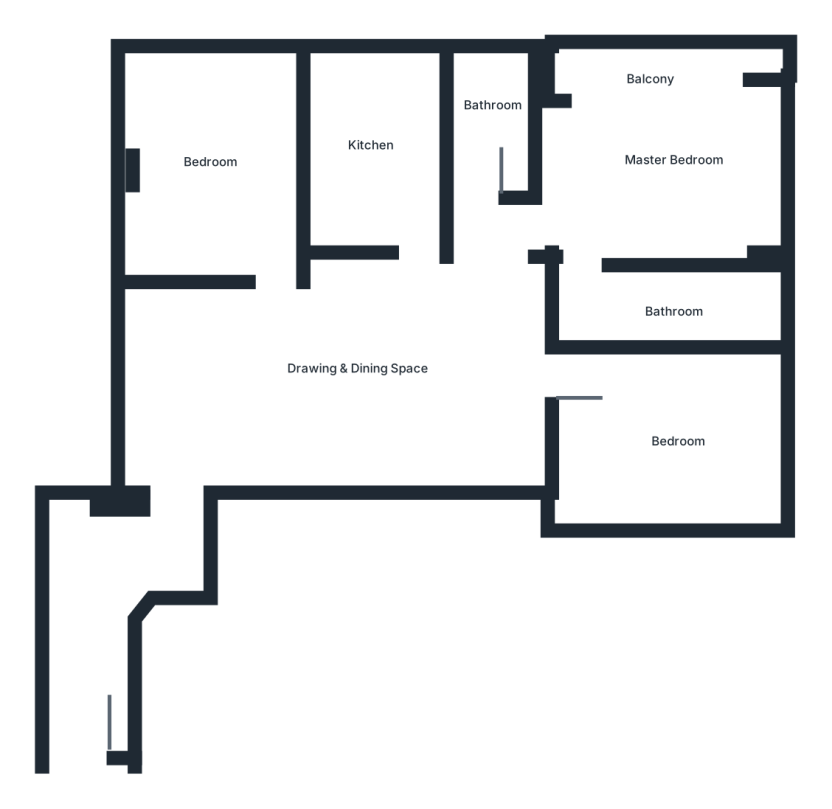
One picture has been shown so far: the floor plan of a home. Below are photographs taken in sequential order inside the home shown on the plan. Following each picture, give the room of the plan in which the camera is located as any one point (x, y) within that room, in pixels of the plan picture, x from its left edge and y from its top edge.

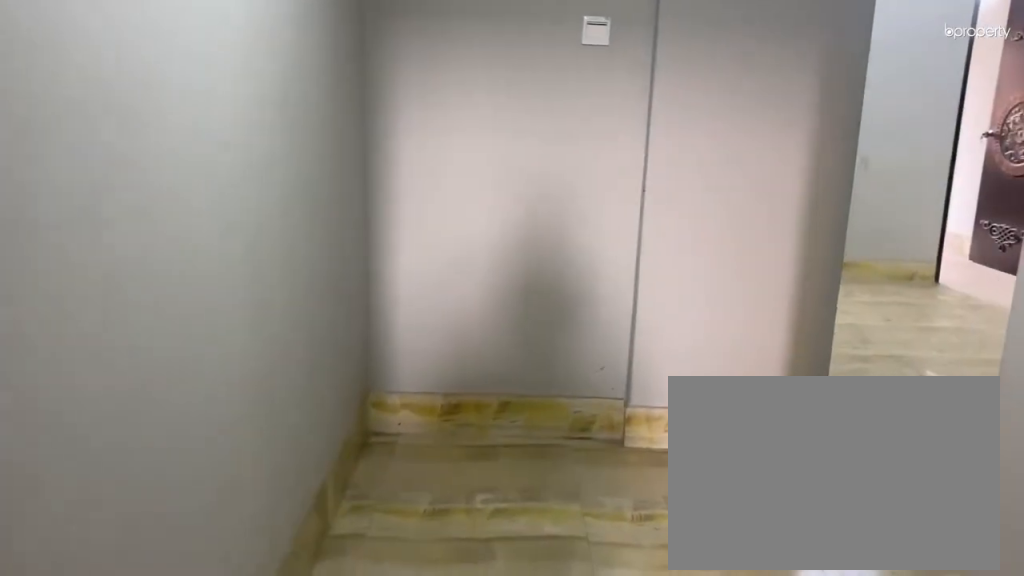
(84, 675)
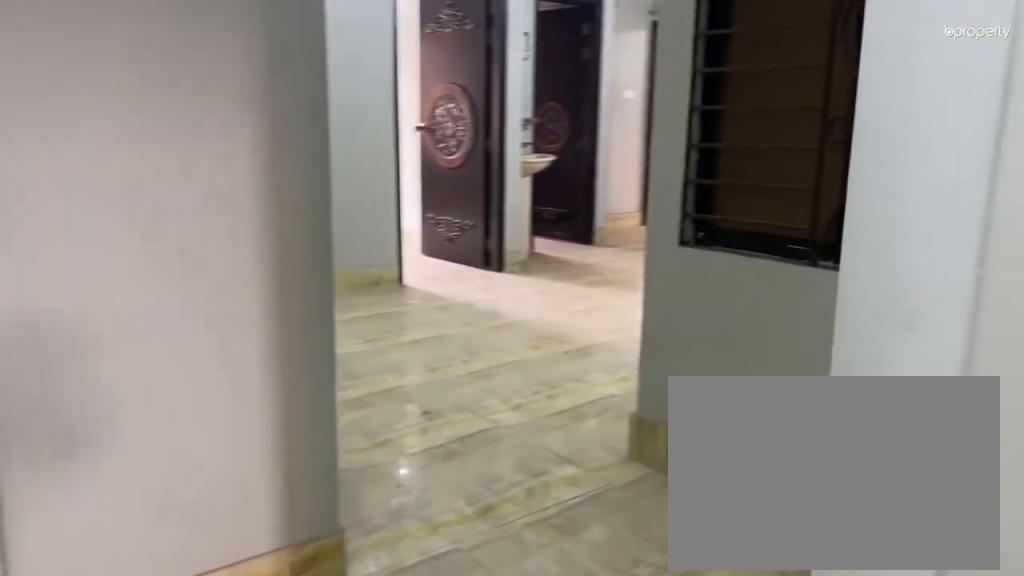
(84, 675)
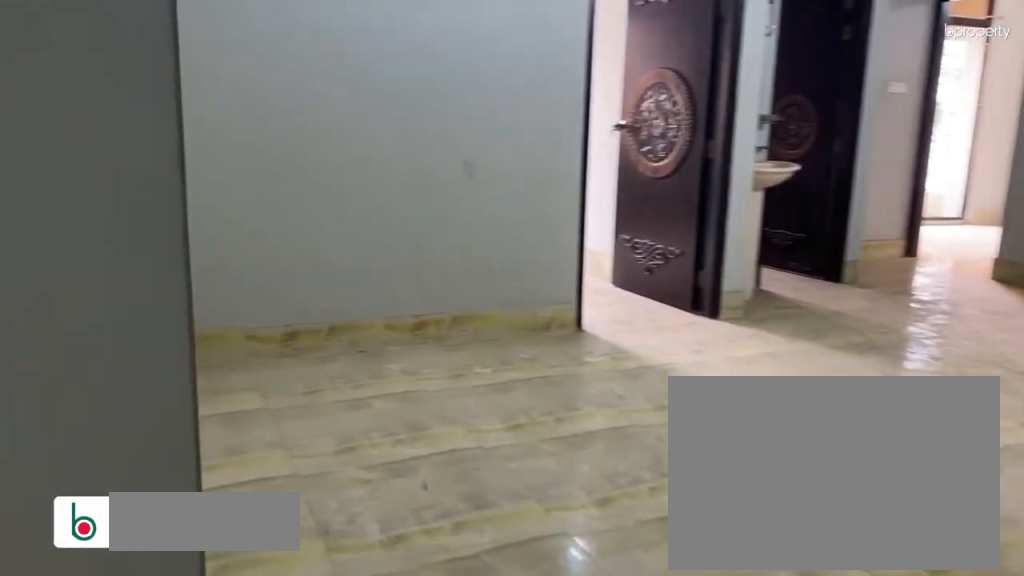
(212, 448)
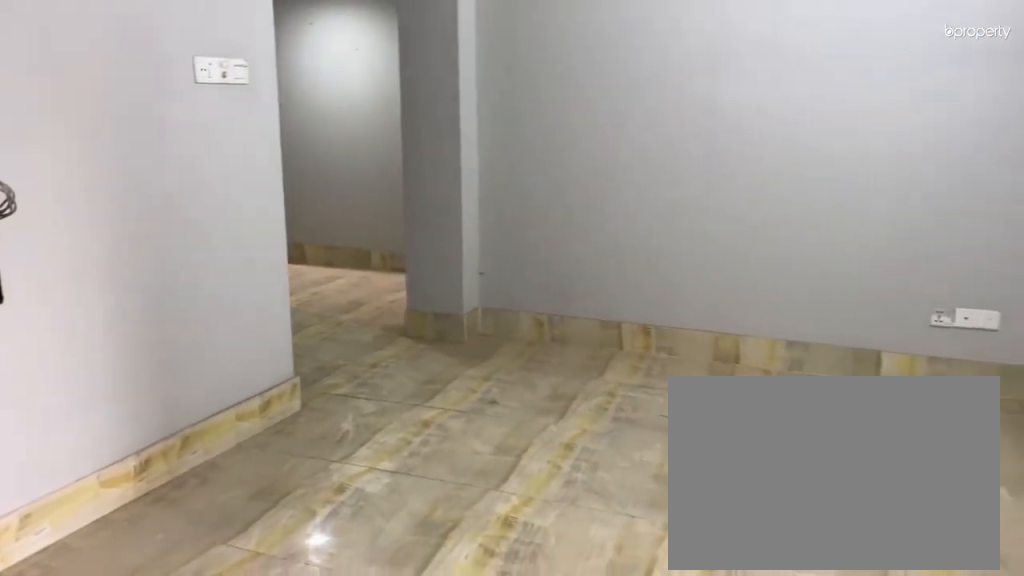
(351, 342)
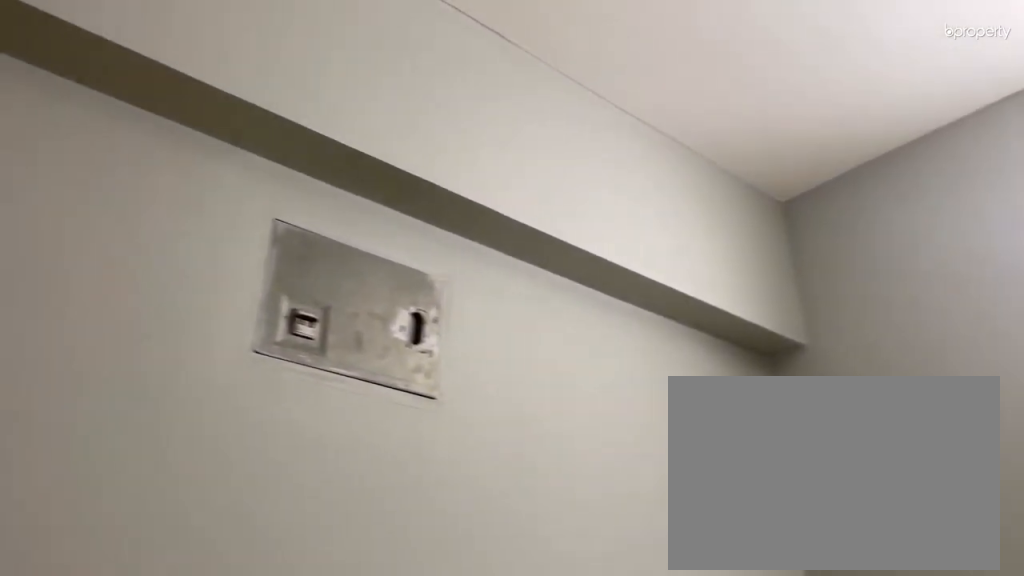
(352, 341)
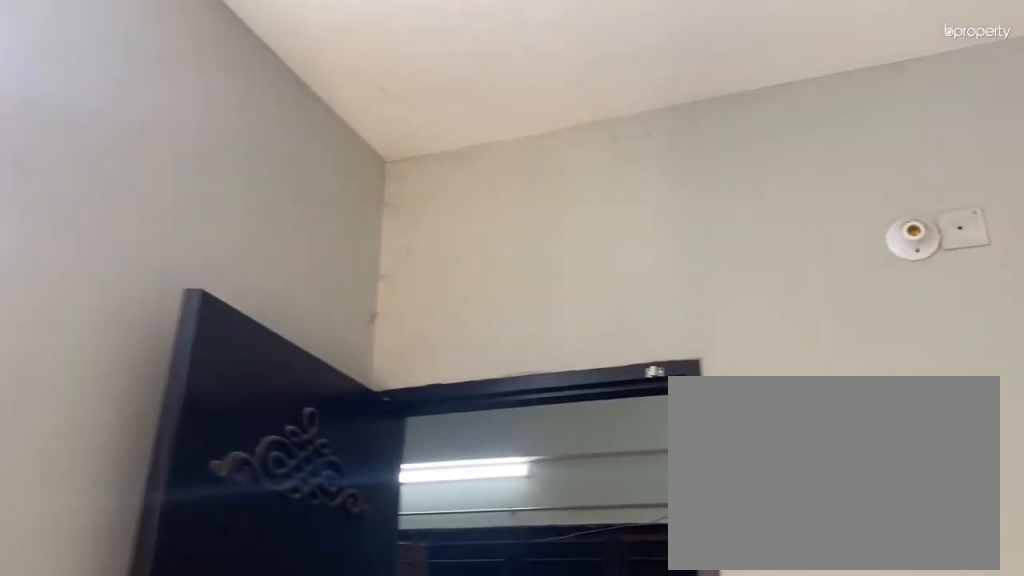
(200, 190)
